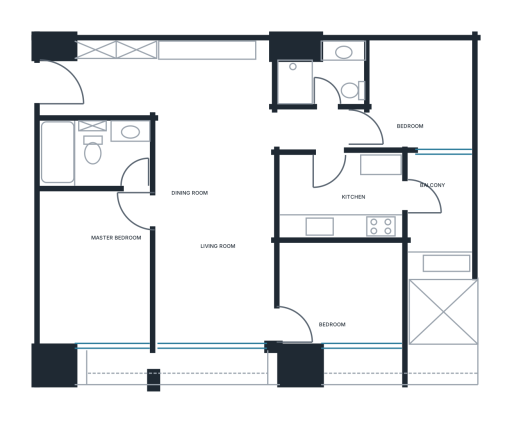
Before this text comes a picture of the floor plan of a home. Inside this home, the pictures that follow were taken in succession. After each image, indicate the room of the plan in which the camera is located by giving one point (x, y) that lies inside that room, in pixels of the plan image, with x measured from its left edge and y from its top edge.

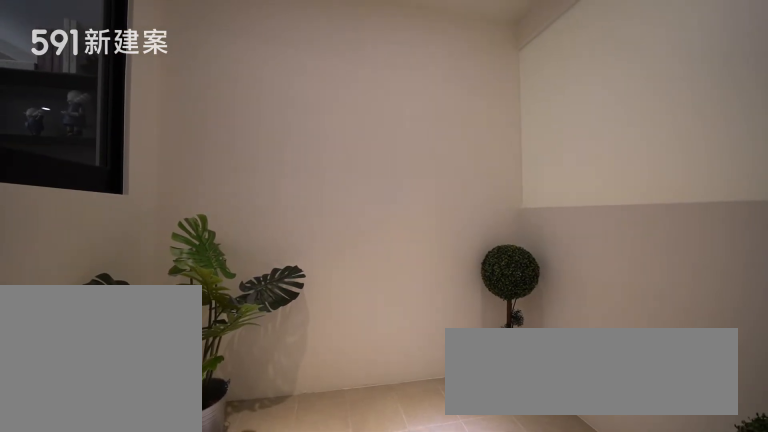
(441, 202)
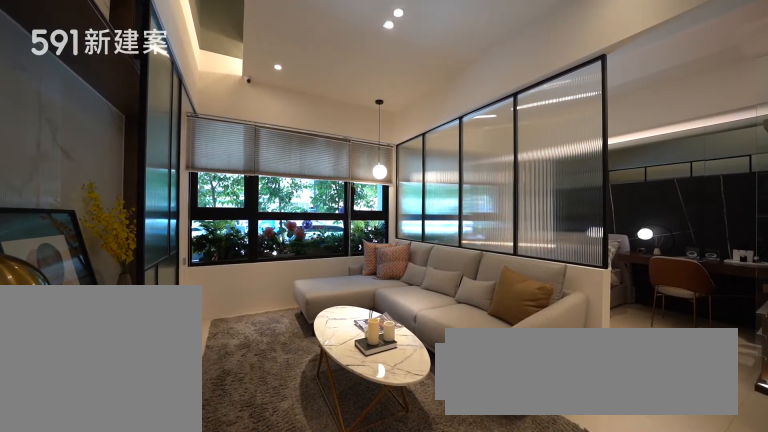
(215, 282)
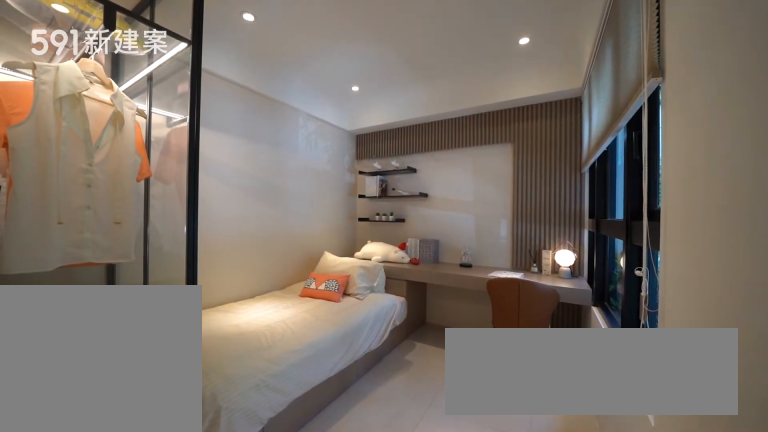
(342, 294)
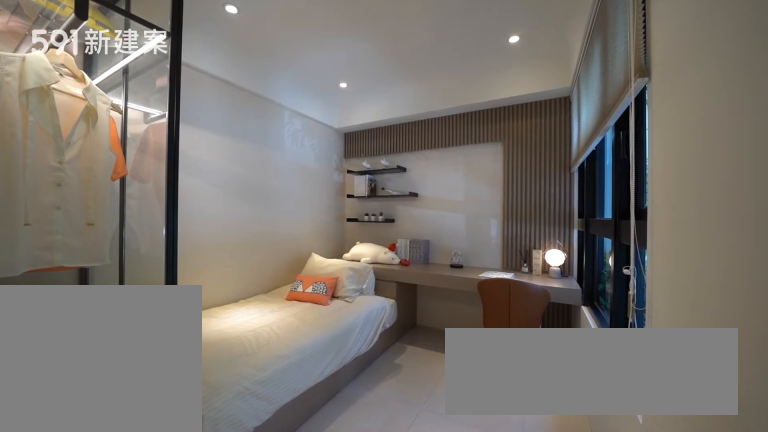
(342, 294)
